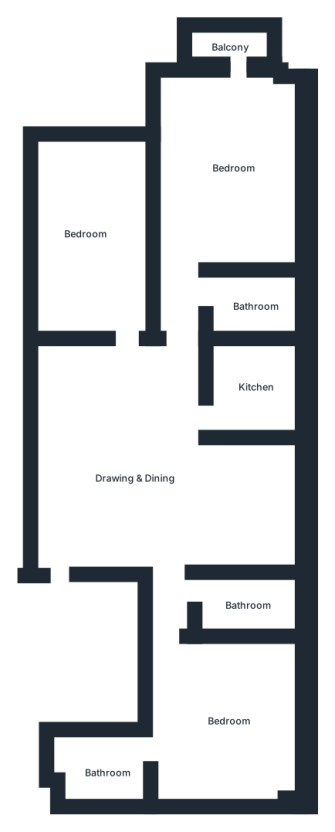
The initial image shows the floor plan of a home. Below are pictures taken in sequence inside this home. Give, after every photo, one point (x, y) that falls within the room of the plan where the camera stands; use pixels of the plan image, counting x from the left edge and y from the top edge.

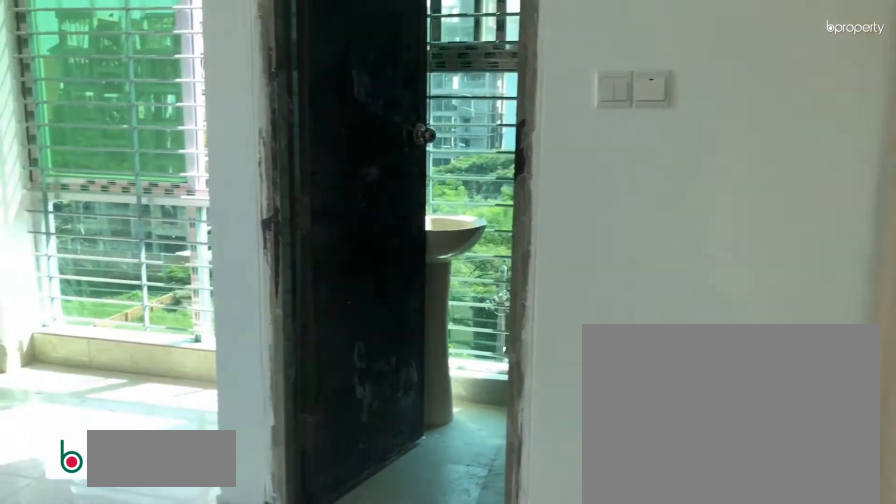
(220, 710)
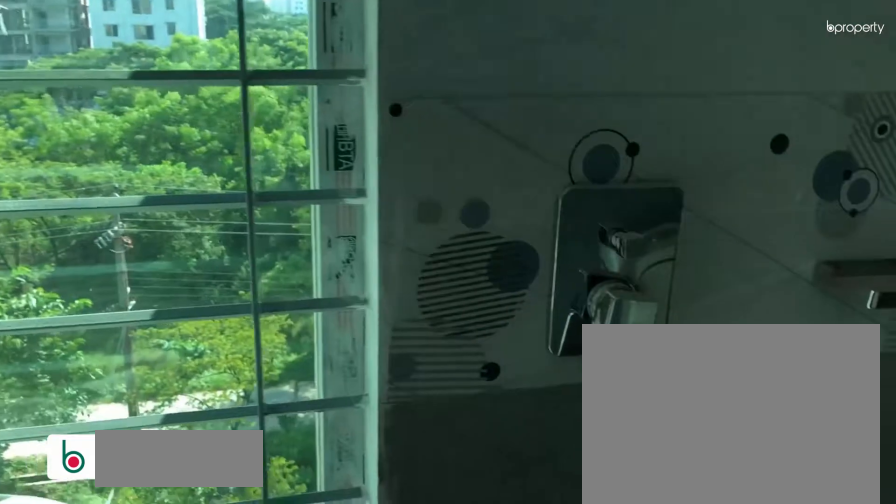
(96, 766)
